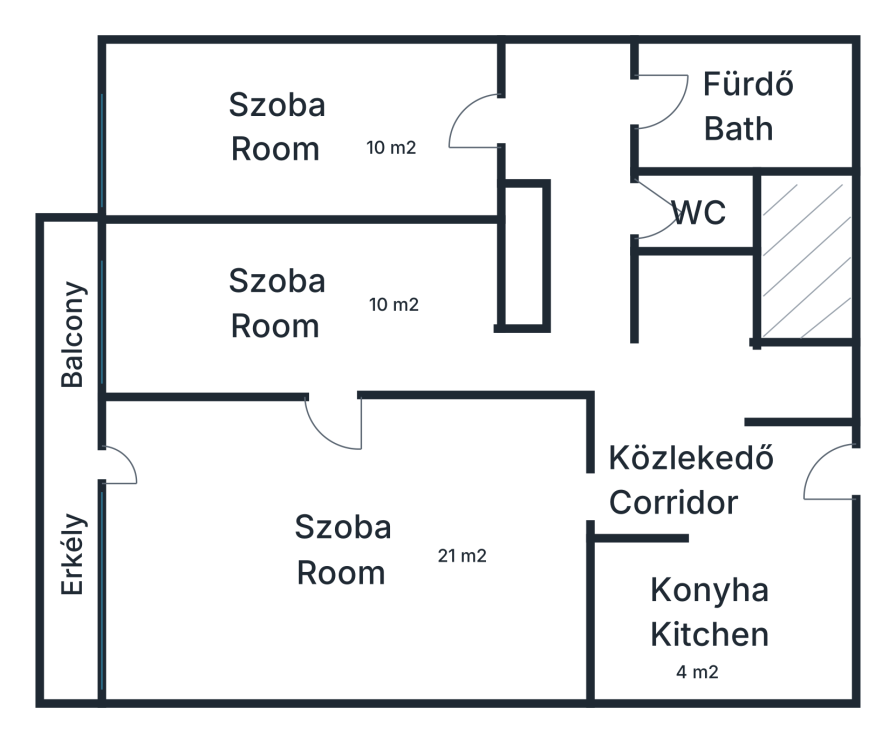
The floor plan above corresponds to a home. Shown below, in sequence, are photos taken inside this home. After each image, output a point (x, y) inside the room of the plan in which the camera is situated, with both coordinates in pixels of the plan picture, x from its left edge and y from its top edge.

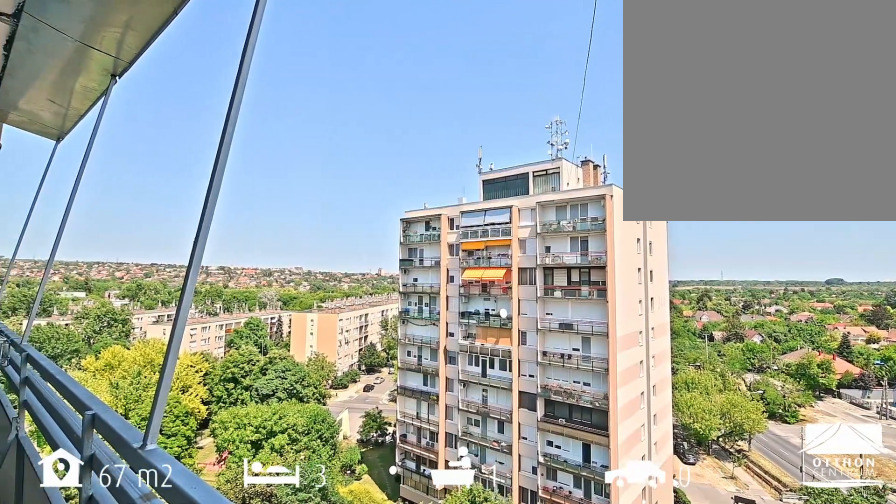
(70, 453)
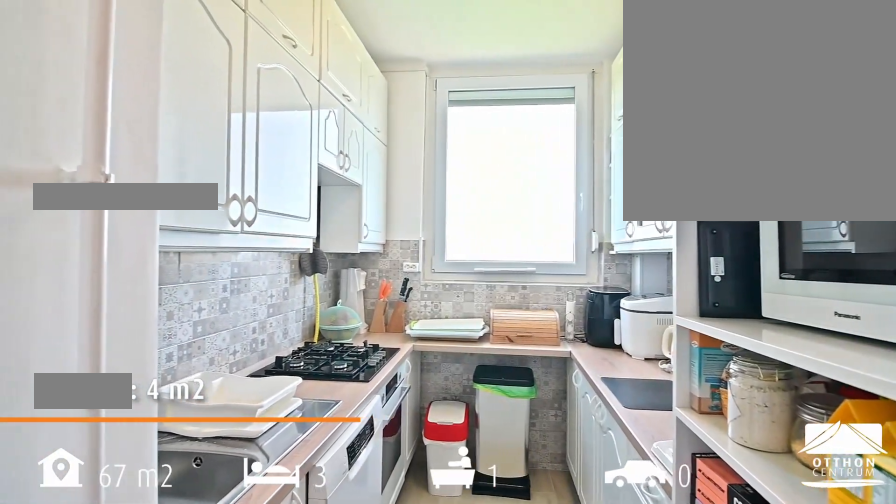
(712, 610)
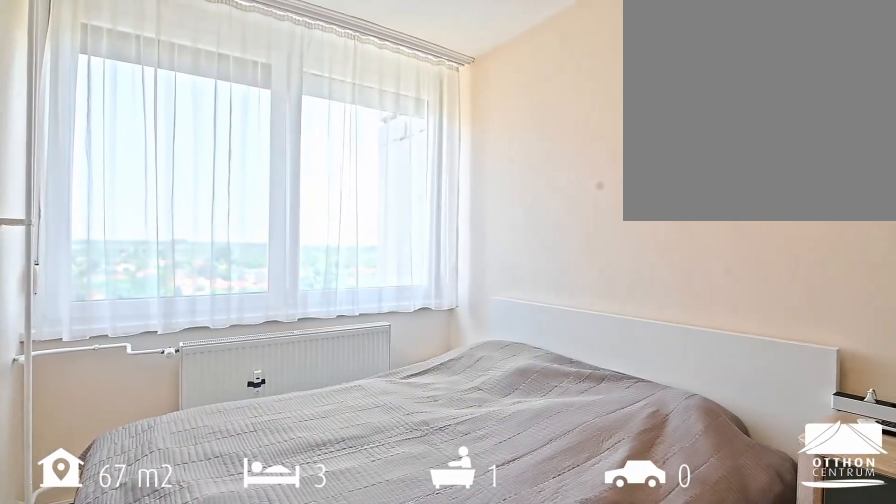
(288, 128)
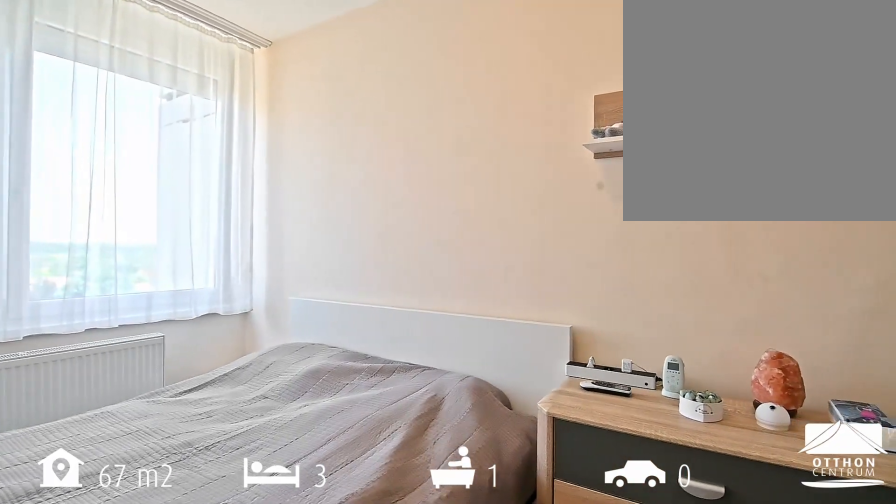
(288, 128)
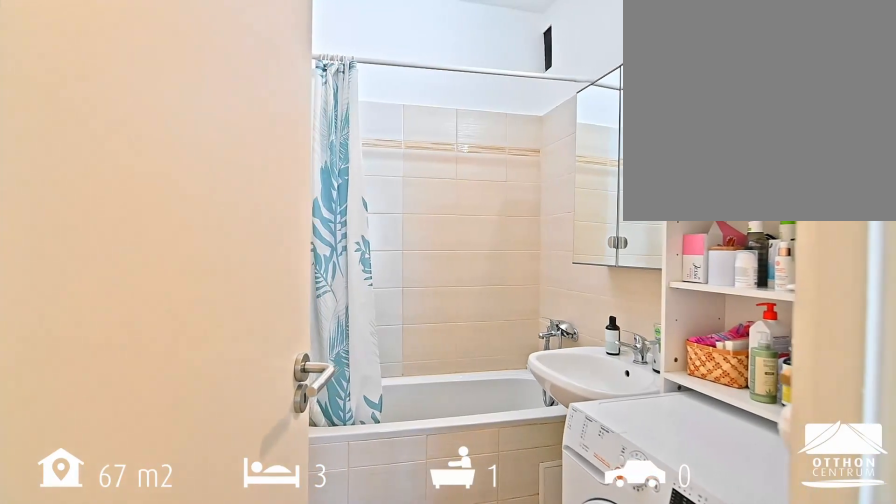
(754, 107)
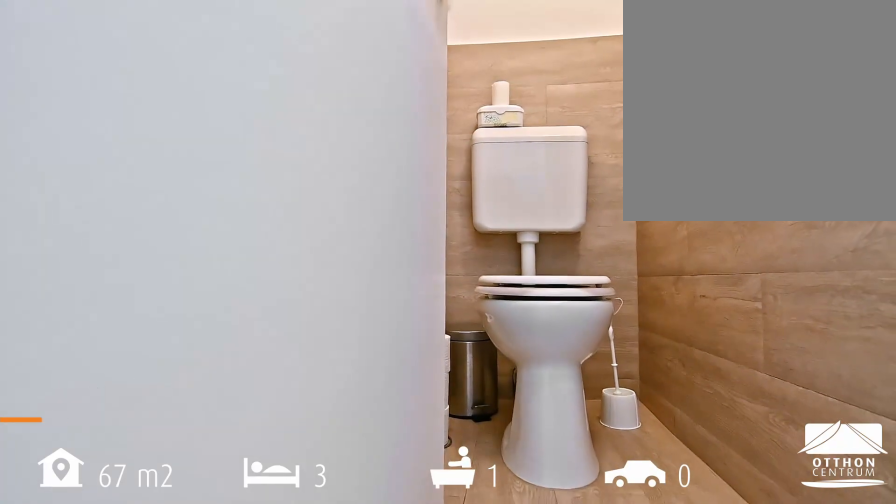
(712, 218)
